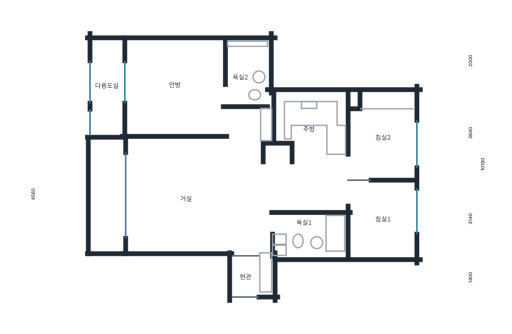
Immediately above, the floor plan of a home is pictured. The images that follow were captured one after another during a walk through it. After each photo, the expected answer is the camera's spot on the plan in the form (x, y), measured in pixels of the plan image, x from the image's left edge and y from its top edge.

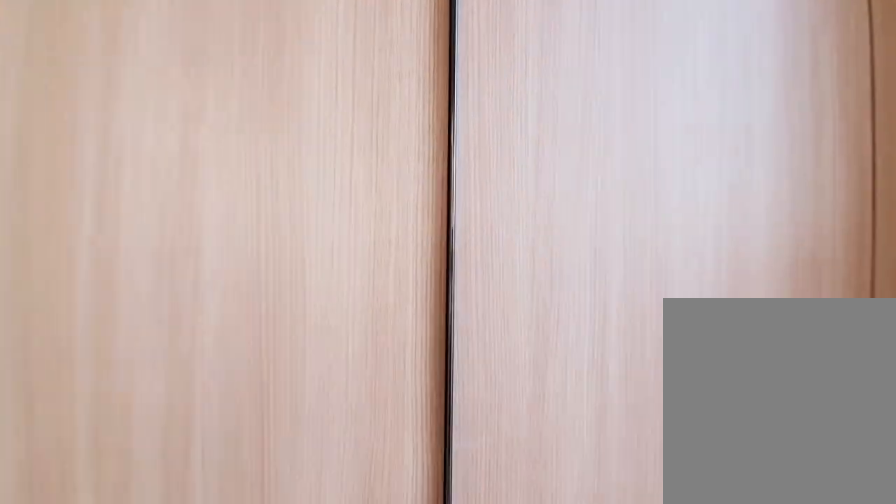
(120, 100)
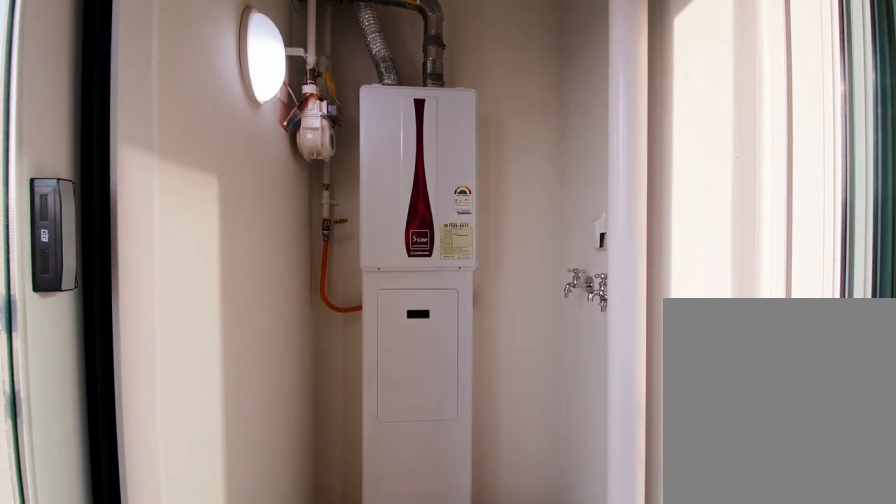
(120, 99)
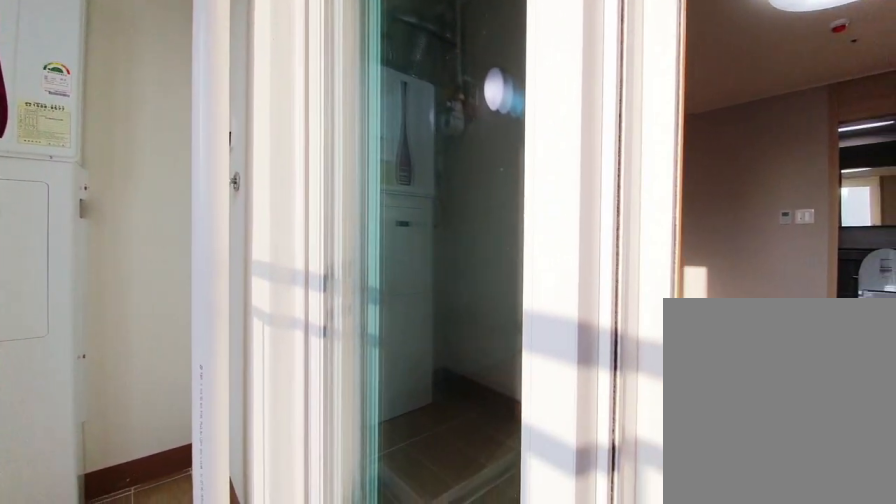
(120, 99)
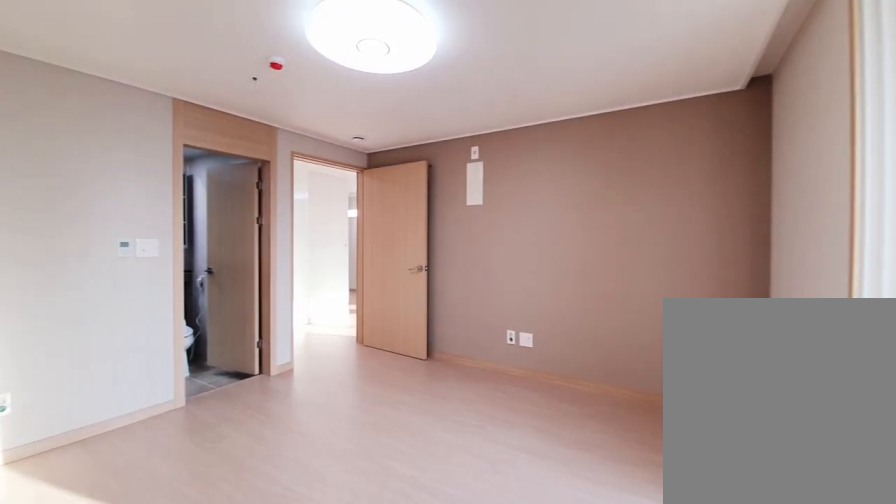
(168, 107)
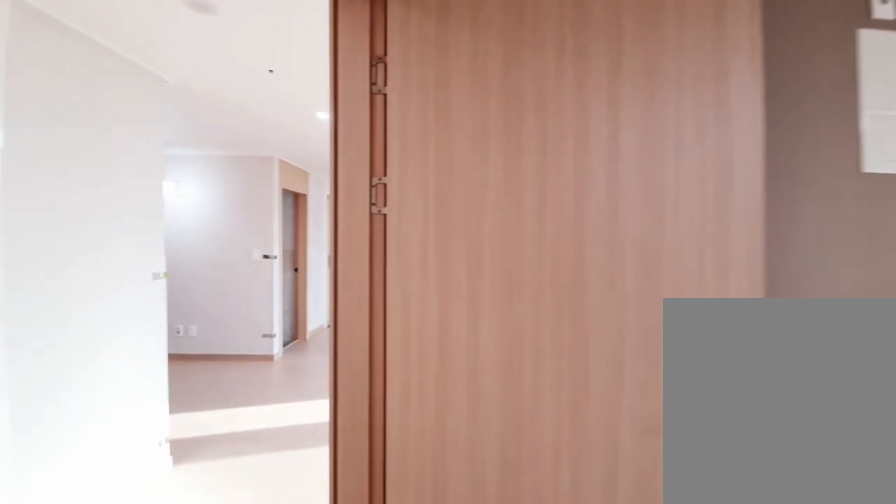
(168, 108)
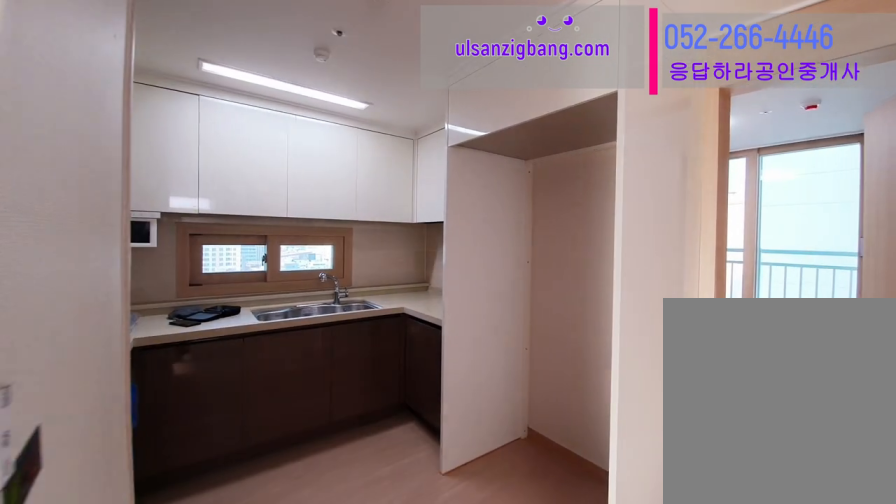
(311, 134)
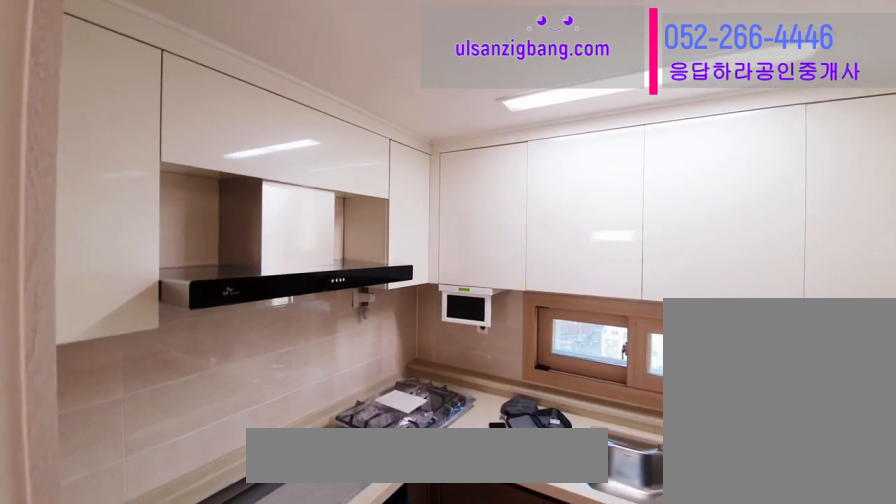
(313, 135)
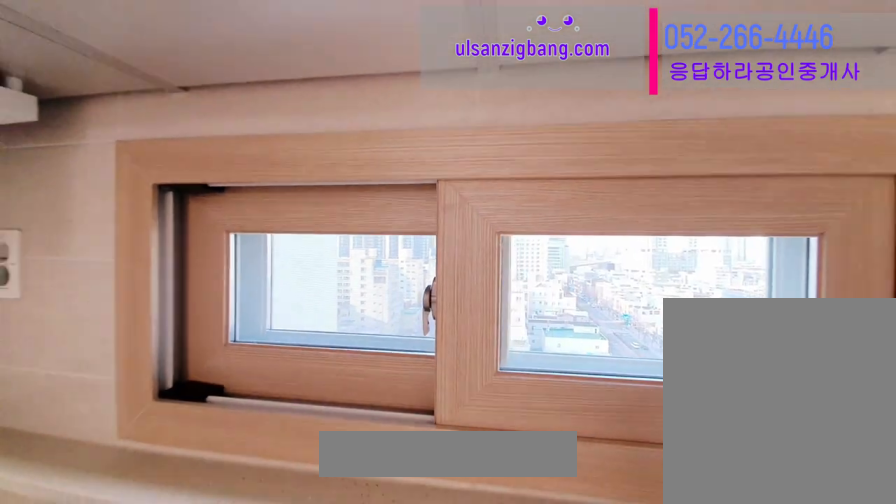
(312, 135)
